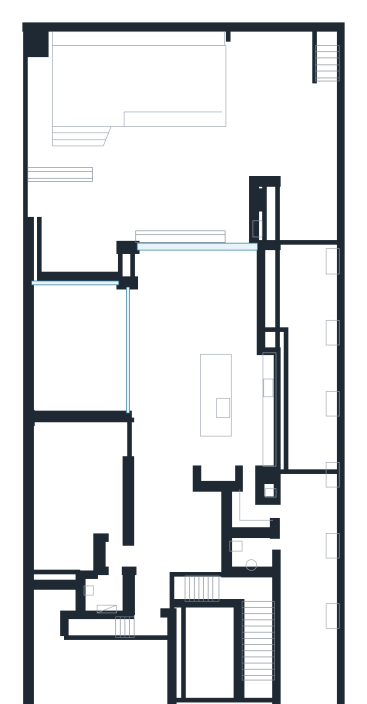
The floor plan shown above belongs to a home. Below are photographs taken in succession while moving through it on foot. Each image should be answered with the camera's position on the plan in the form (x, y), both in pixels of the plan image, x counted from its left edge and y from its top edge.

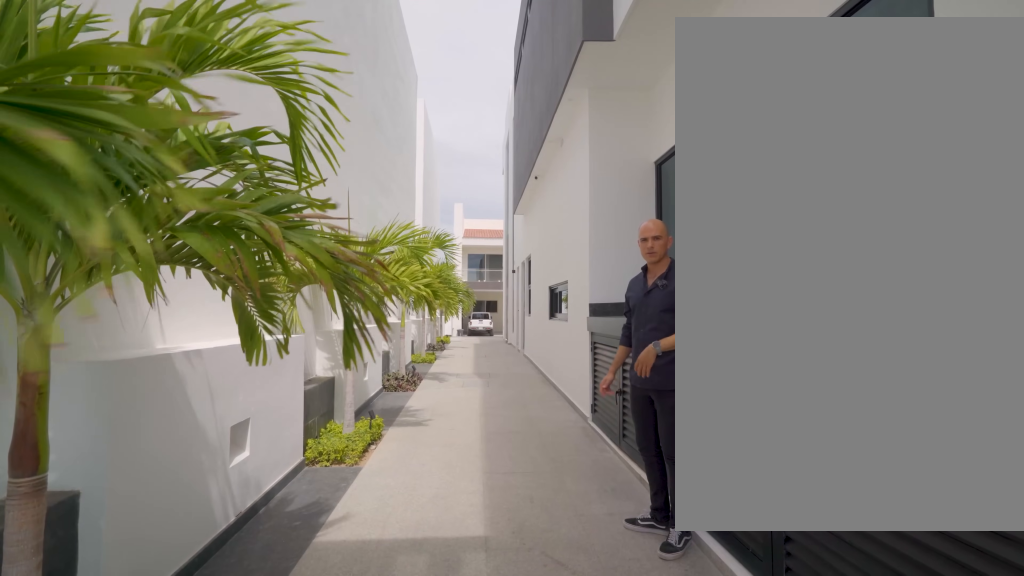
(311, 302)
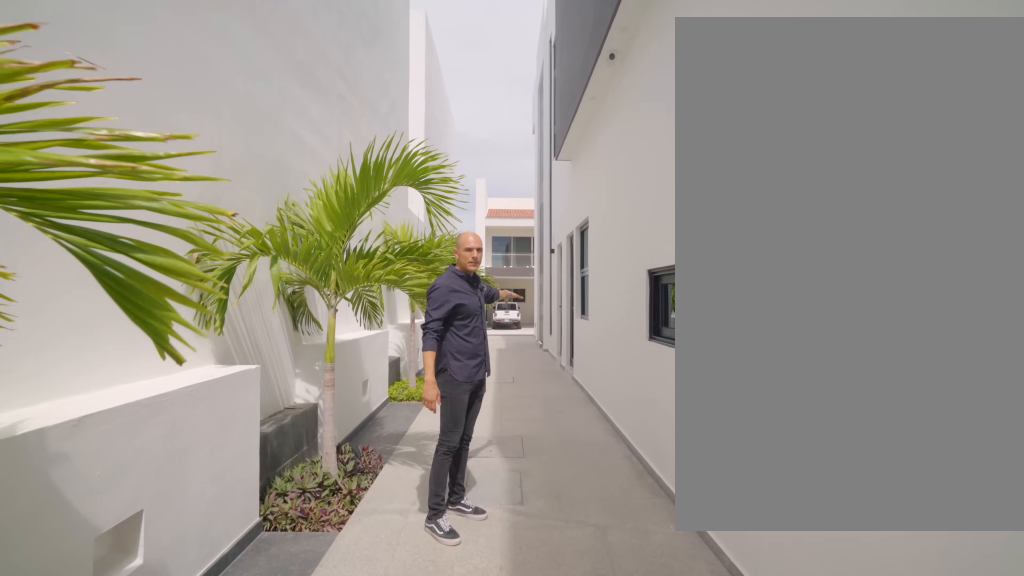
(310, 448)
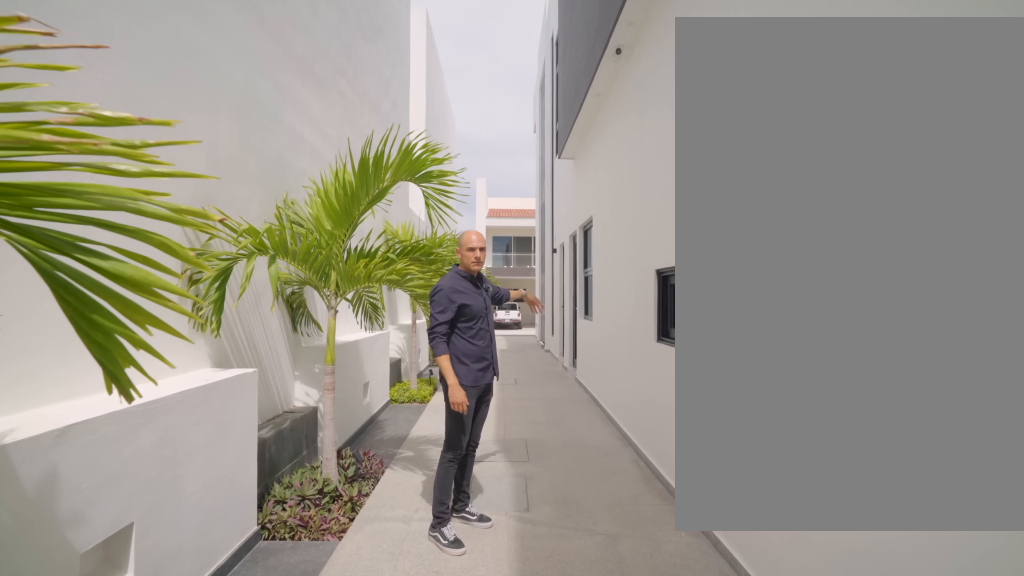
(310, 448)
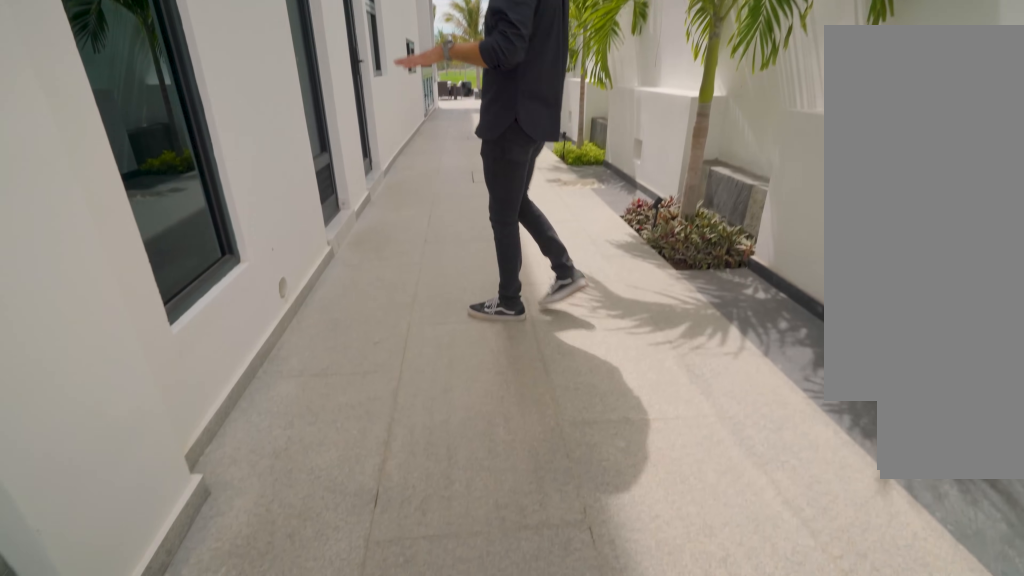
(303, 644)
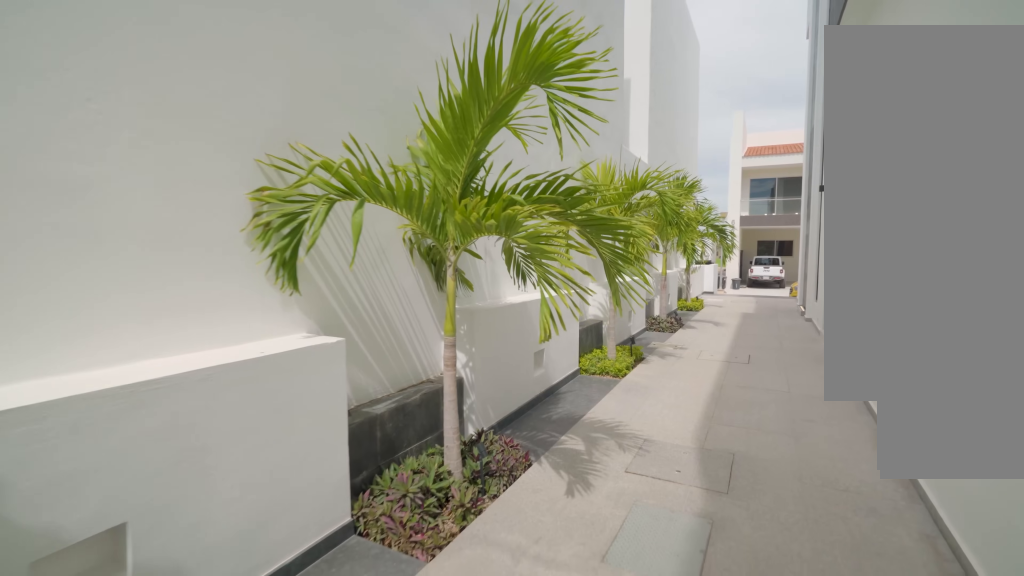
(309, 427)
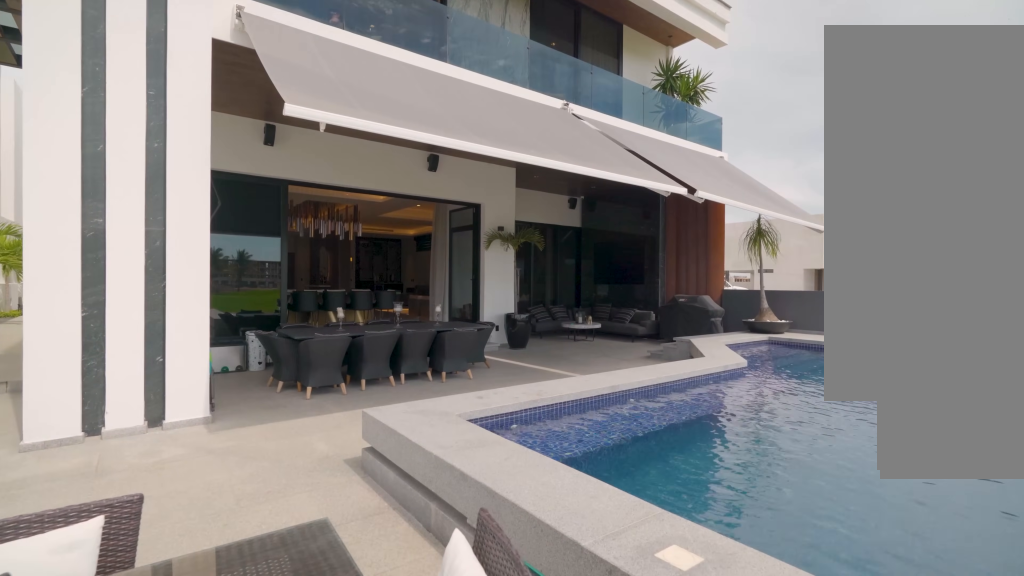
(255, 119)
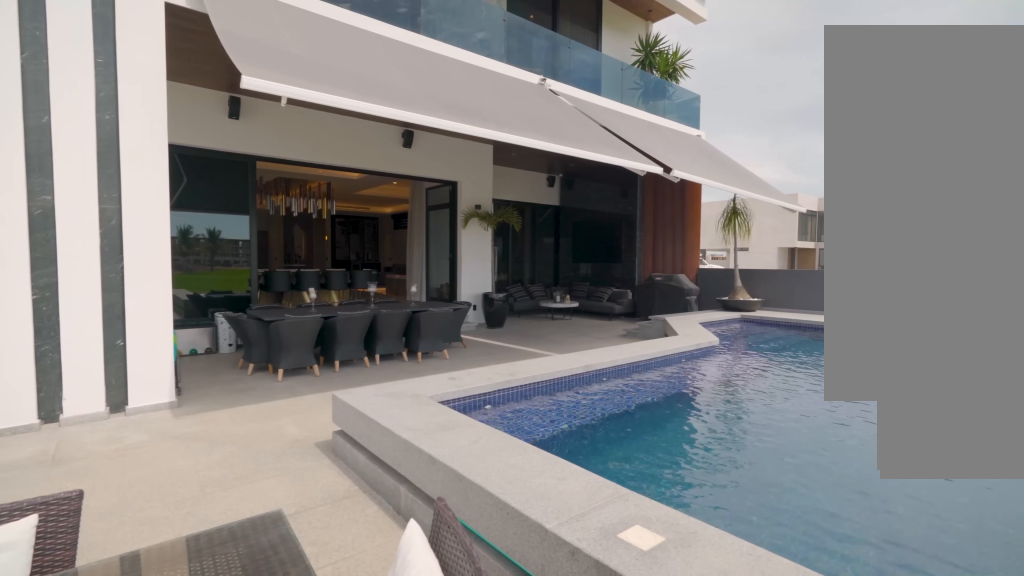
(255, 119)
